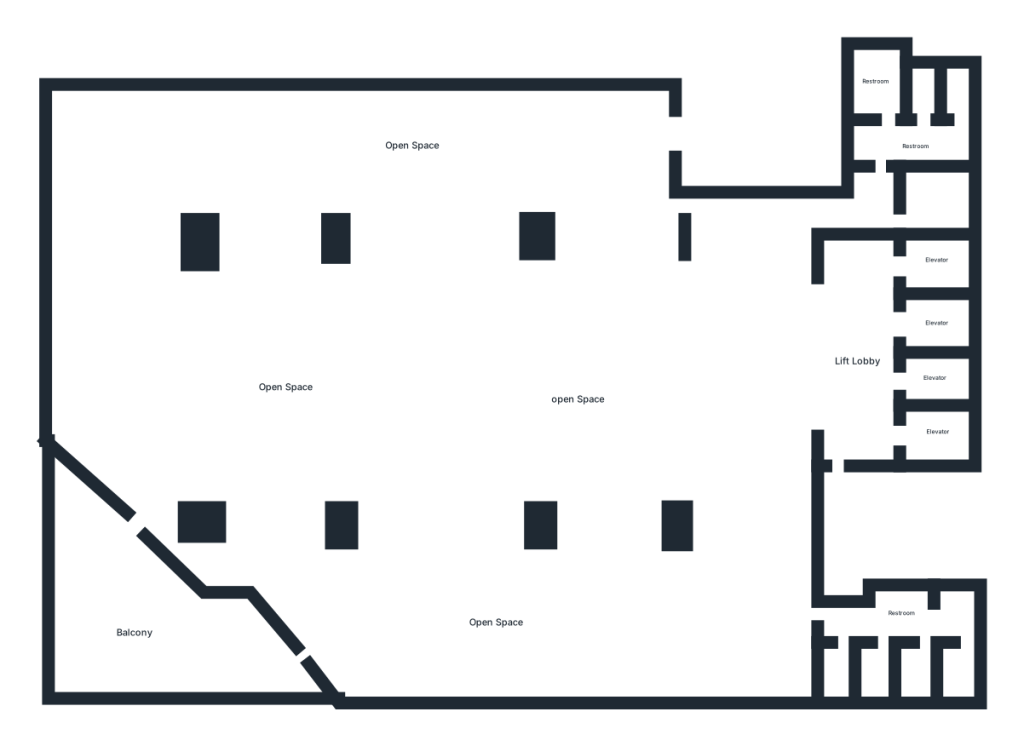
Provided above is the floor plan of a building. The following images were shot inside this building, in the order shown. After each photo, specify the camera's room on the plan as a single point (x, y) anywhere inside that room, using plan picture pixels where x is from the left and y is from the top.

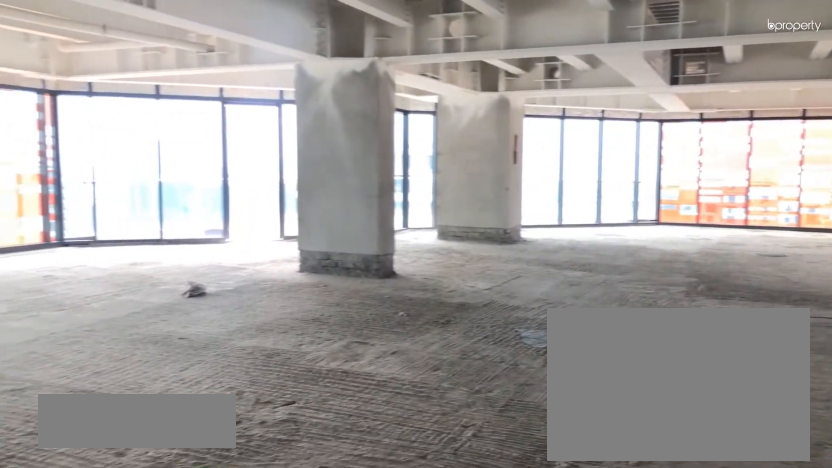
(401, 444)
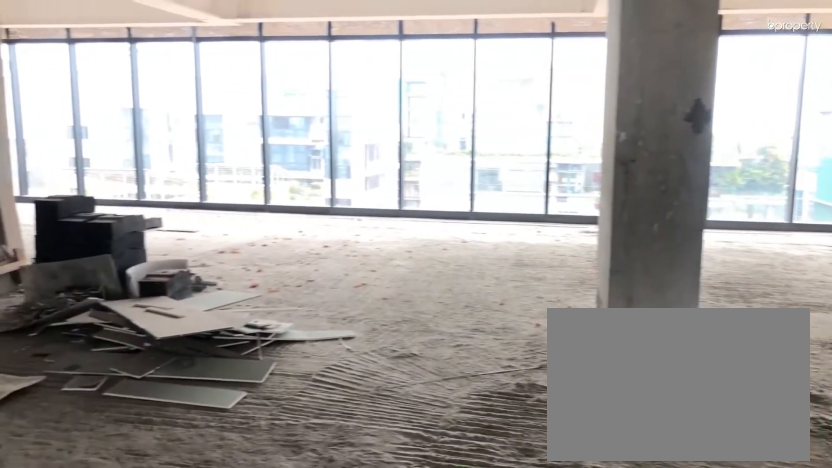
(494, 457)
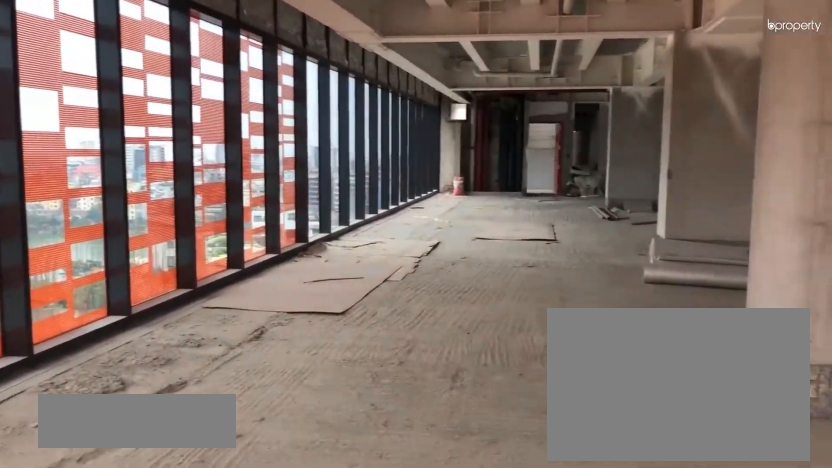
(259, 144)
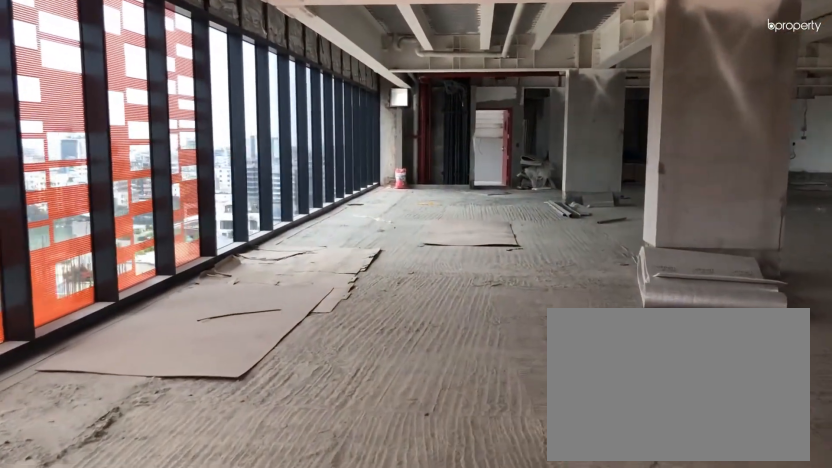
(259, 144)
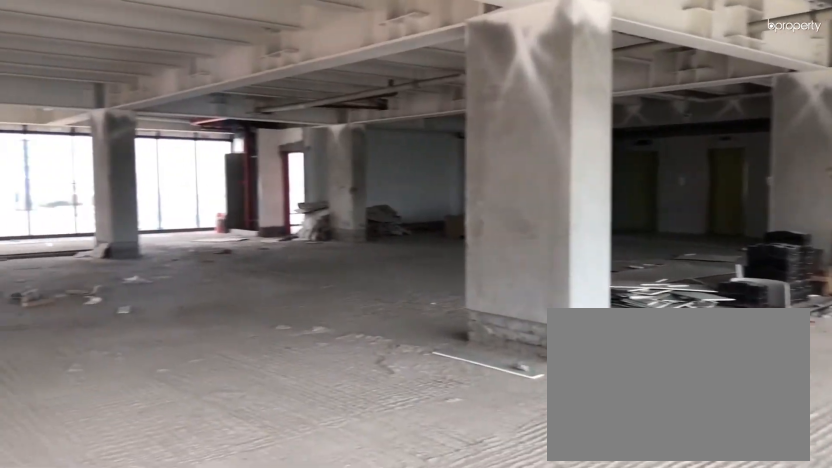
(474, 638)
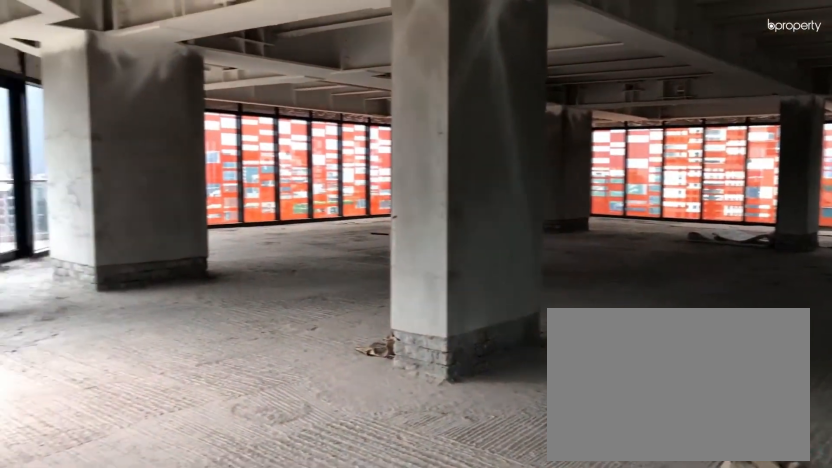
(474, 638)
